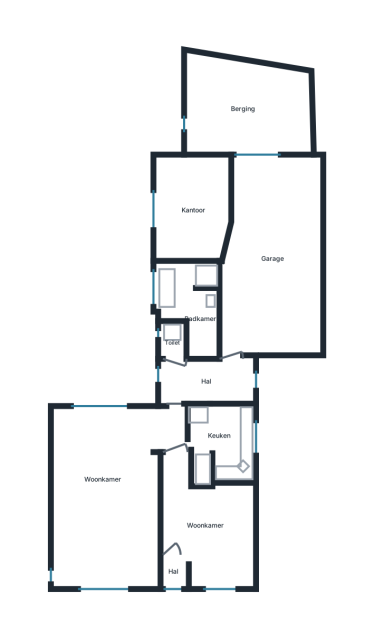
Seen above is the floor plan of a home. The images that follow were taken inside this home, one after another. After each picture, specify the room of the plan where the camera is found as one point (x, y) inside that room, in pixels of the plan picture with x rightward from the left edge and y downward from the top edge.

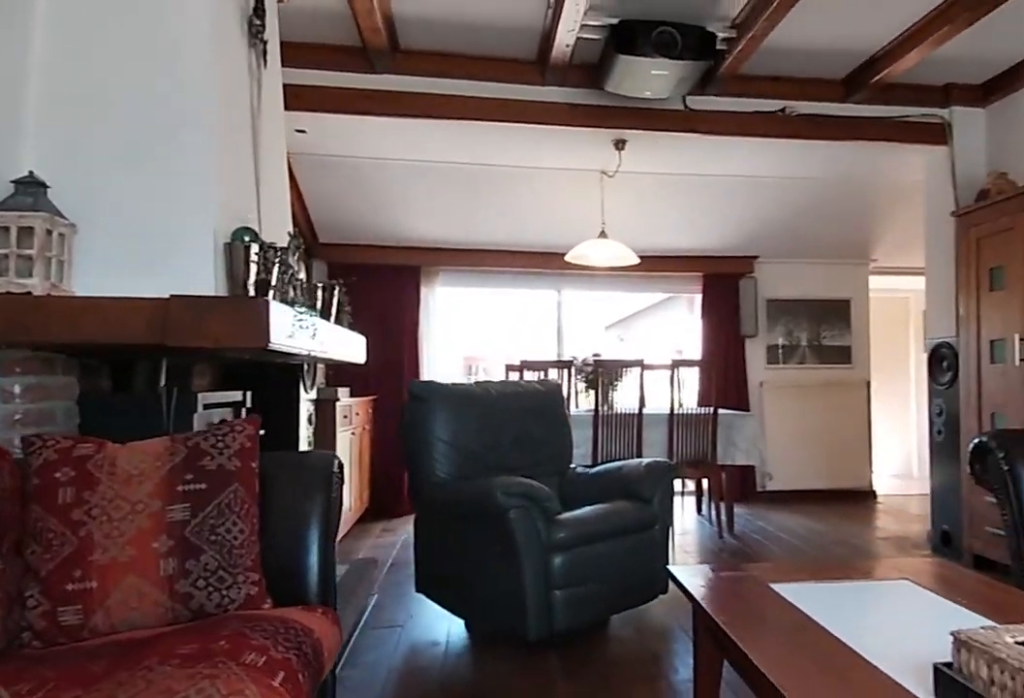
(104, 585)
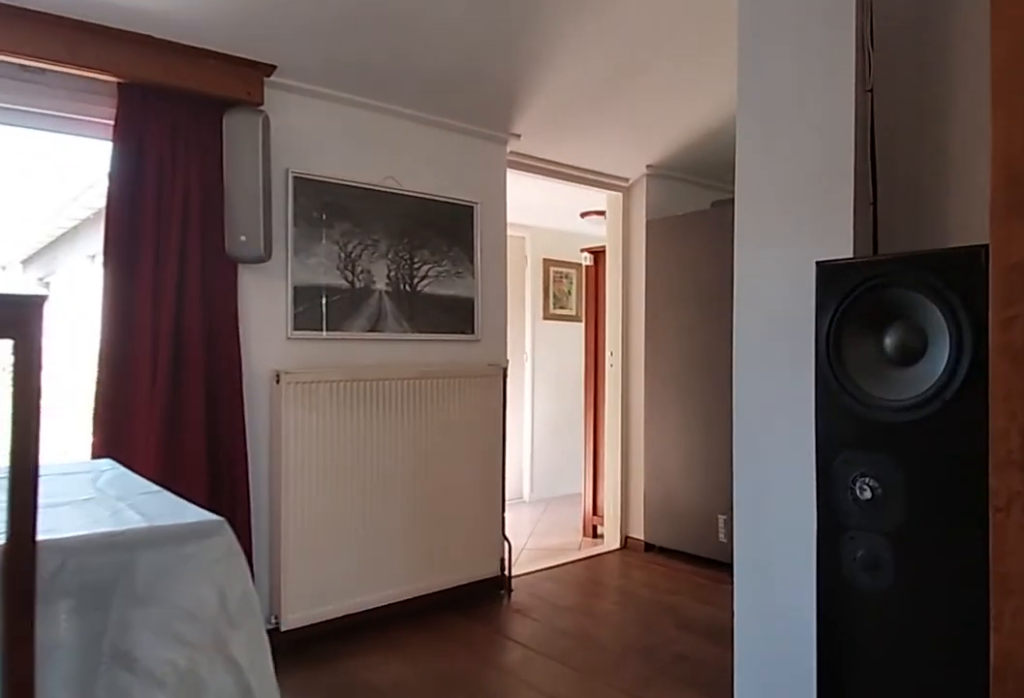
(104, 585)
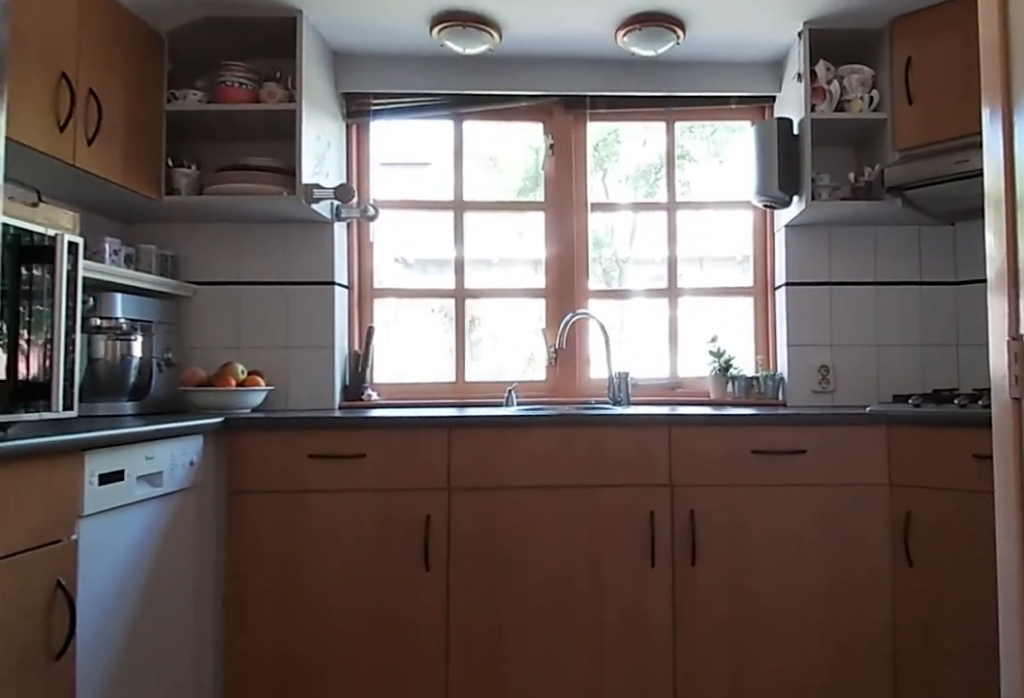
(223, 437)
